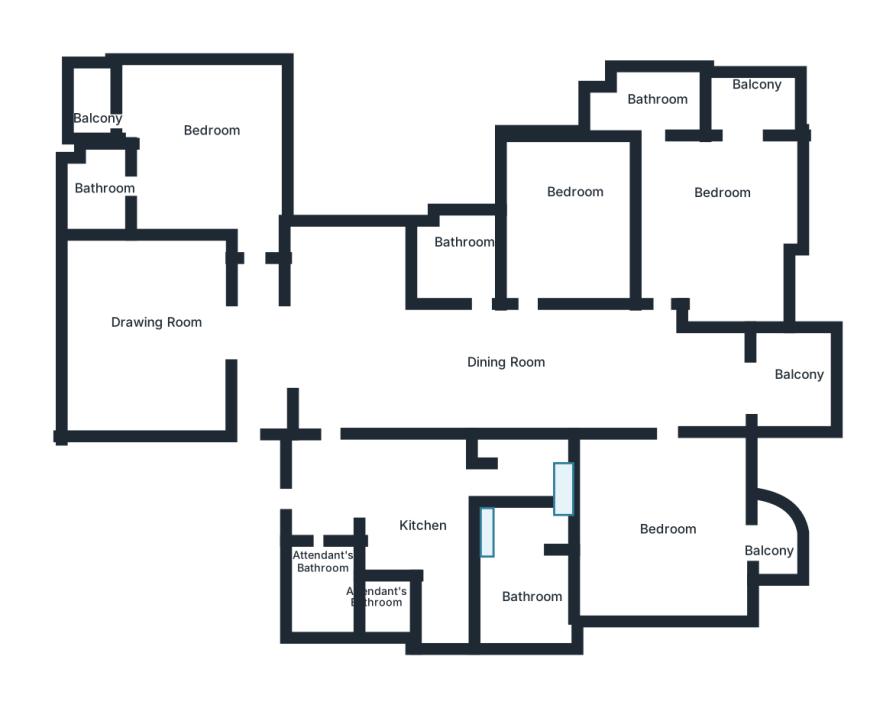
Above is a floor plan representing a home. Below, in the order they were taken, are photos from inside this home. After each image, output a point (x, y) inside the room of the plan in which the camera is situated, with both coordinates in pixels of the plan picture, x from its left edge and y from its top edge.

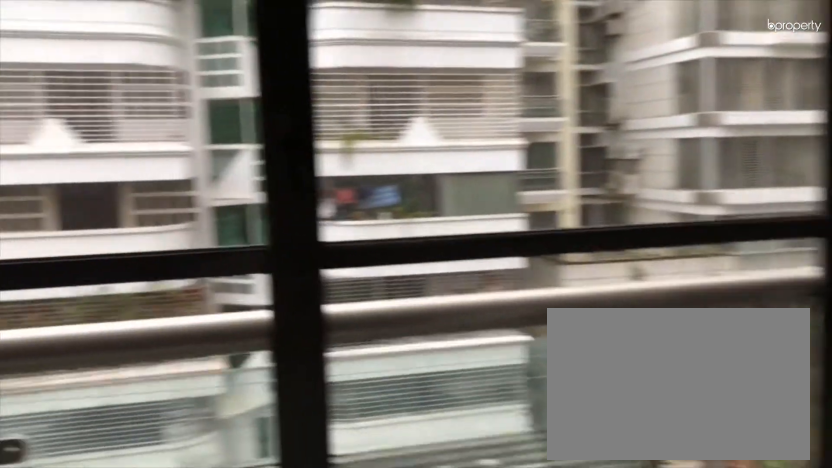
(793, 378)
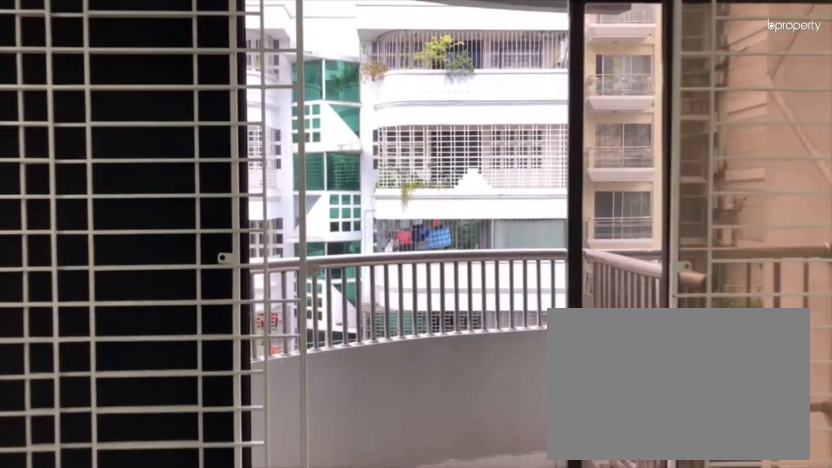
(772, 537)
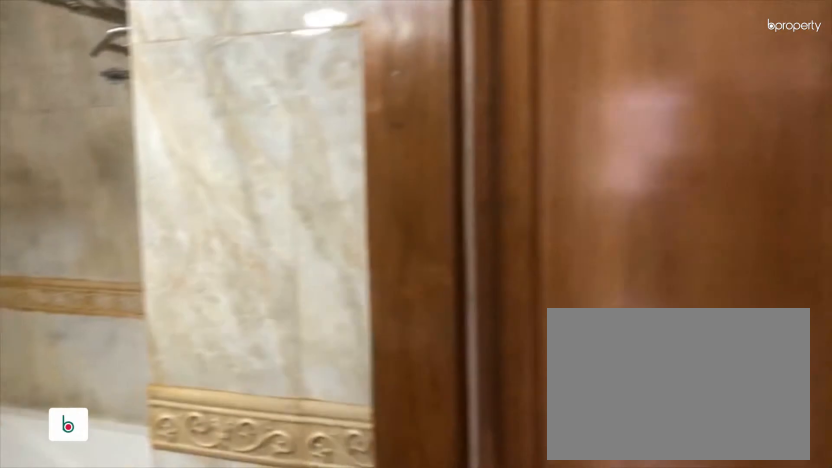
(522, 596)
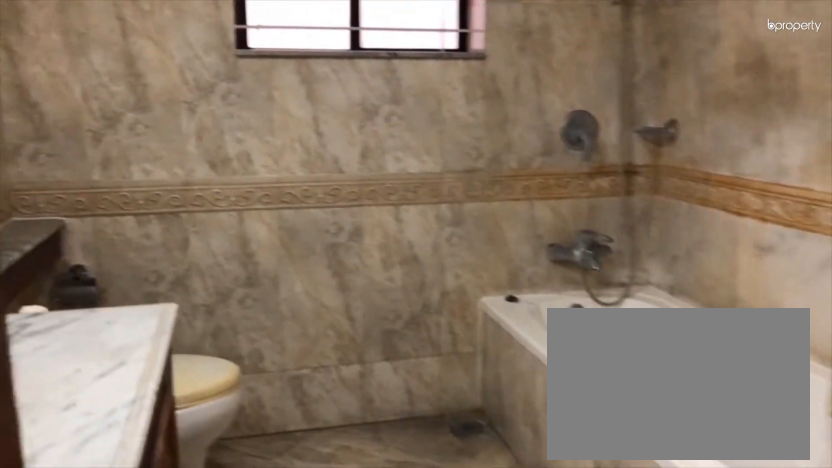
(522, 596)
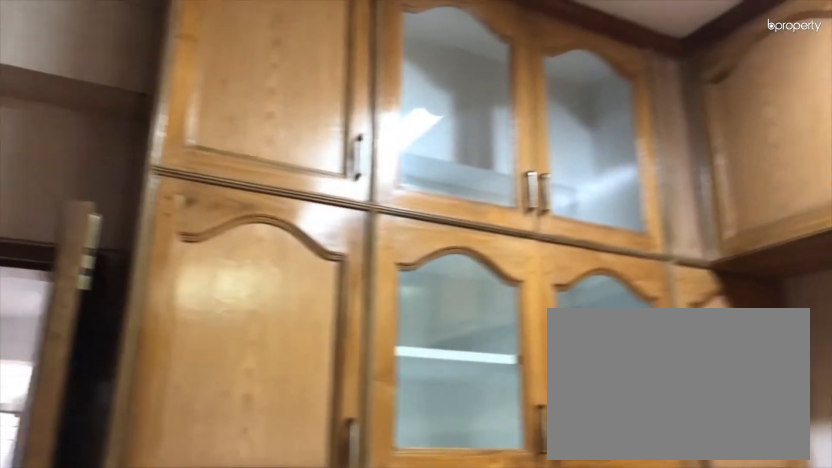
(412, 504)
